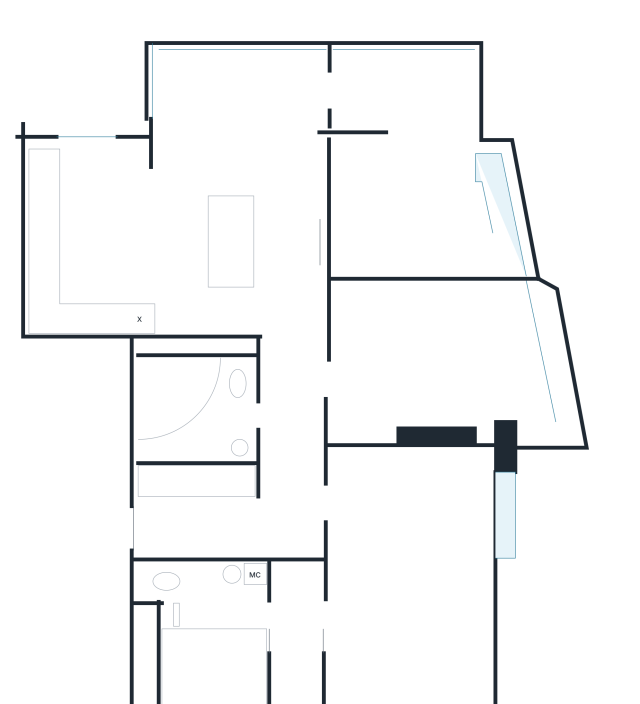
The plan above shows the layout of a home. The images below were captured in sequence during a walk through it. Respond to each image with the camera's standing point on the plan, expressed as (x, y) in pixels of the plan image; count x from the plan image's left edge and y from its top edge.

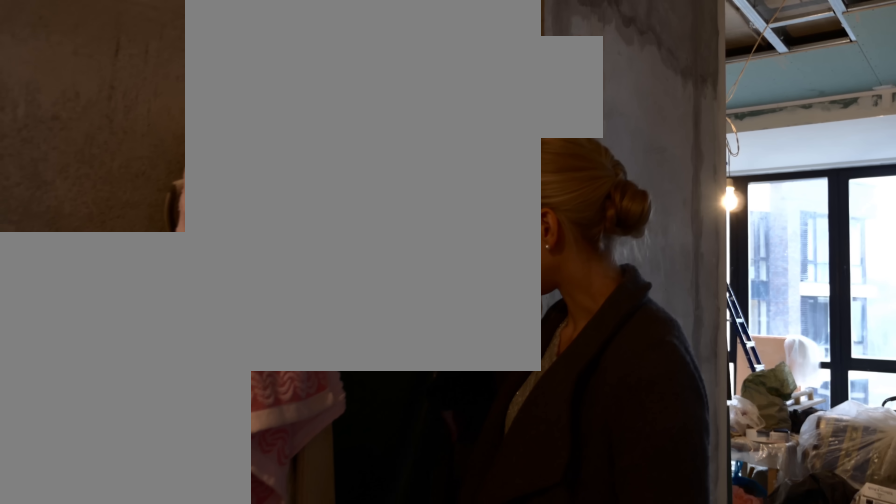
(281, 437)
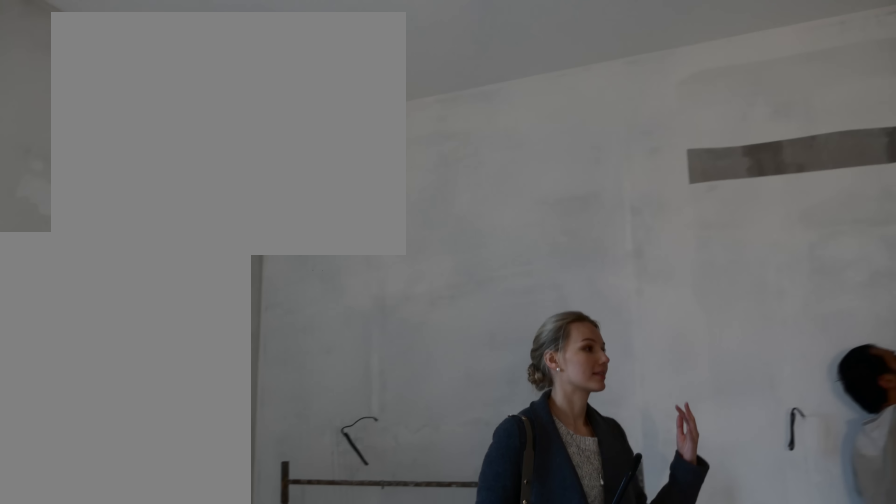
(461, 558)
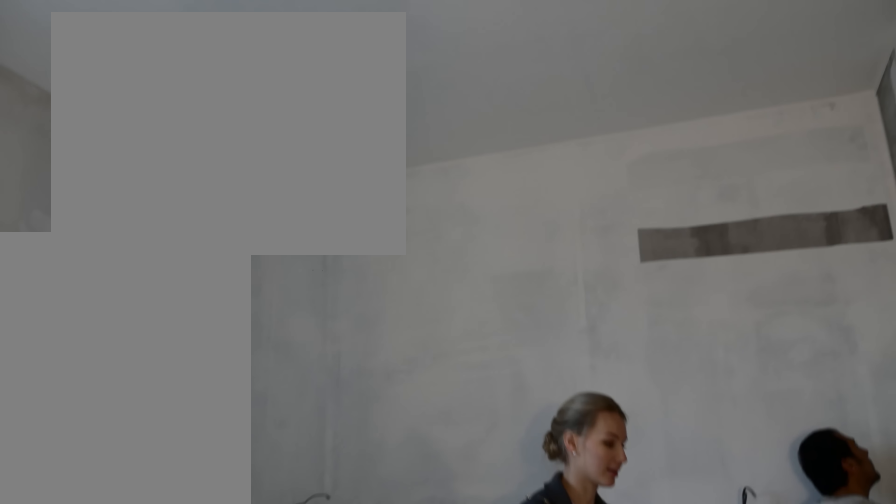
(460, 558)
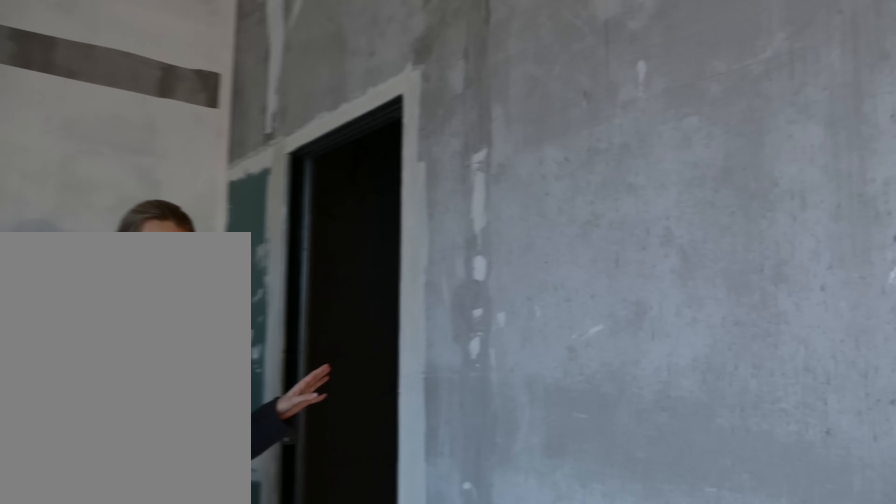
(456, 564)
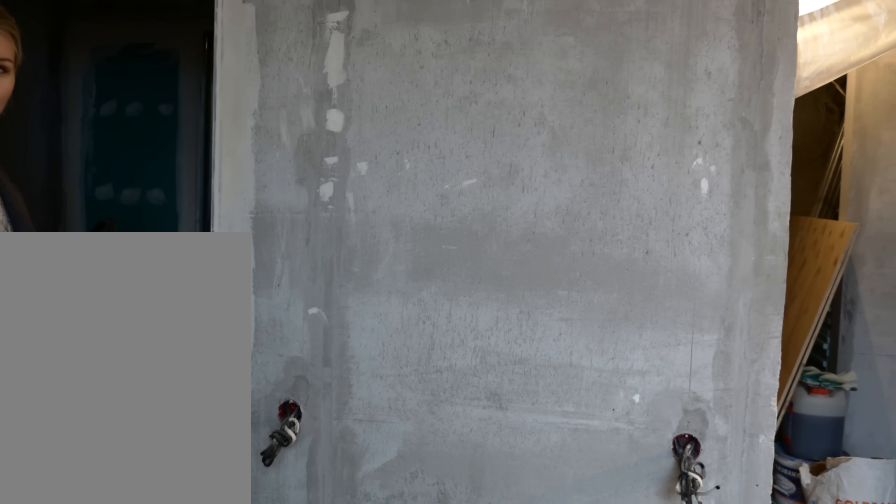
(444, 587)
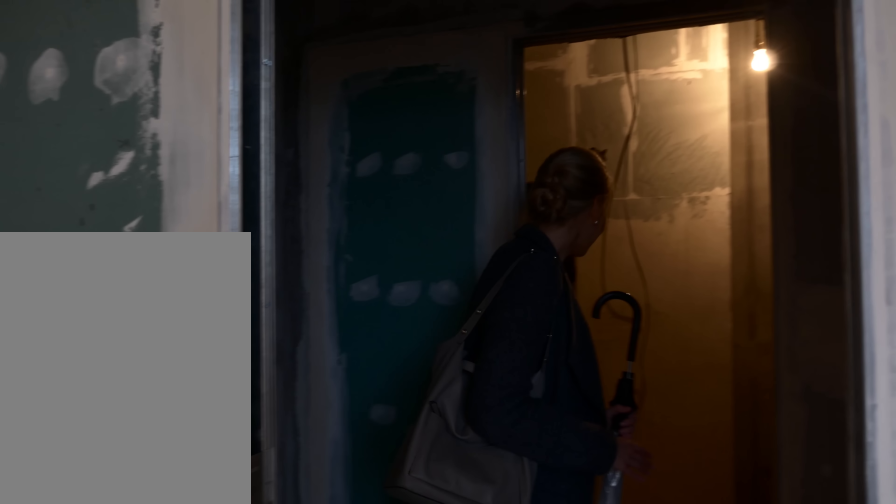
(370, 618)
